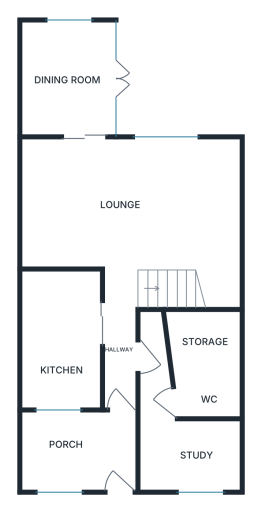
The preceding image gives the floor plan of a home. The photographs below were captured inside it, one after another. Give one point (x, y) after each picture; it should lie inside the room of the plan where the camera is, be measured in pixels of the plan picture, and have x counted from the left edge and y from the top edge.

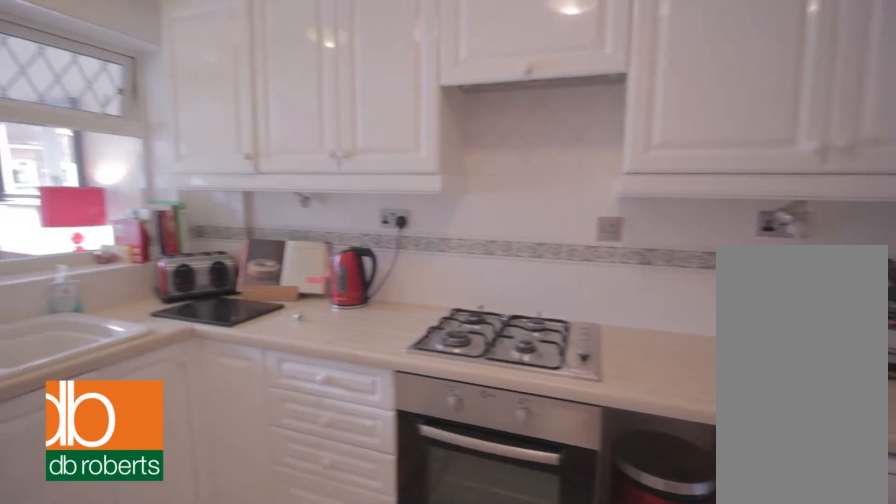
(62, 339)
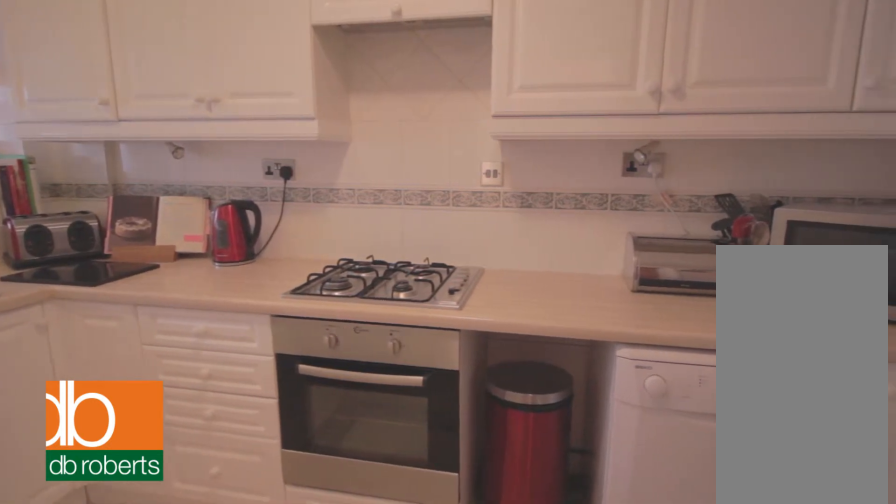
(62, 339)
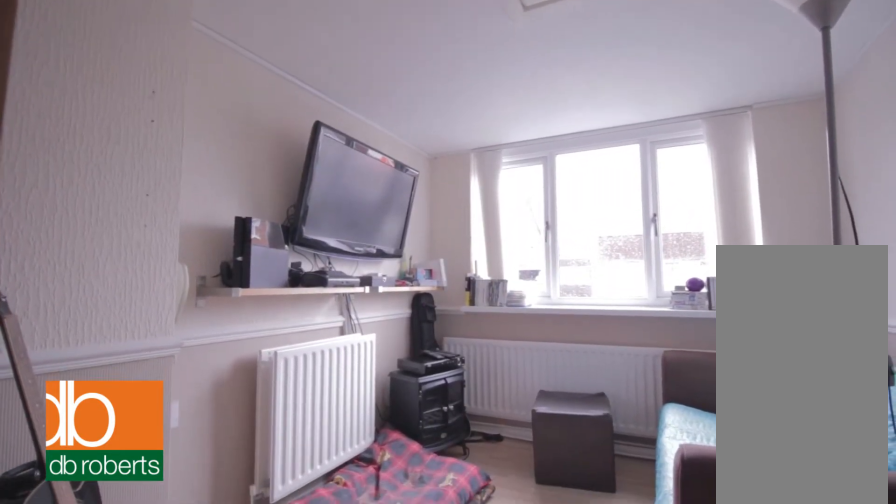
(178, 428)
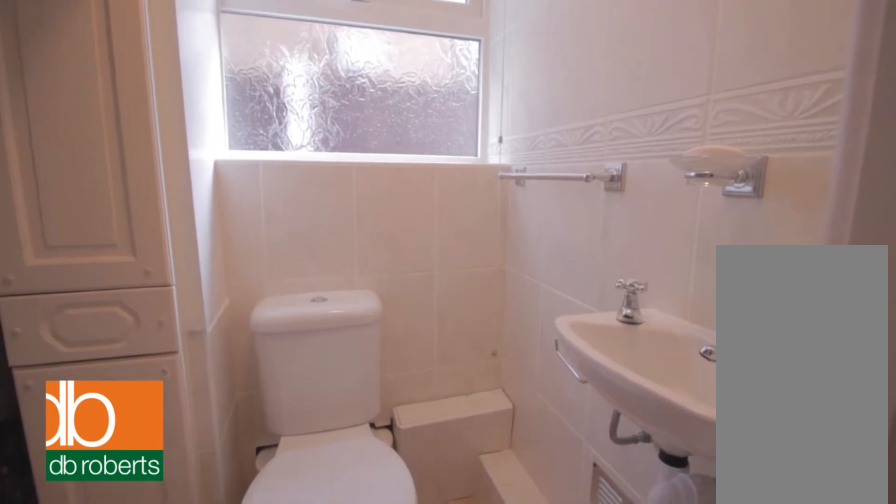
(205, 362)
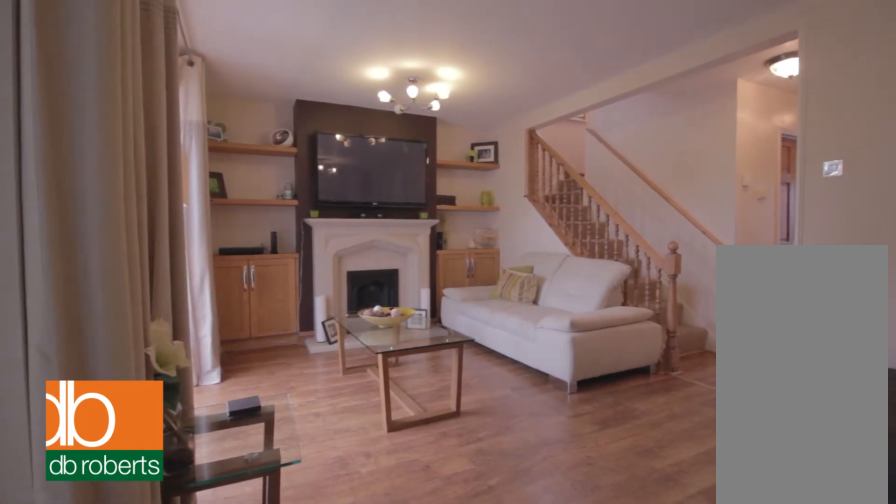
(129, 214)
